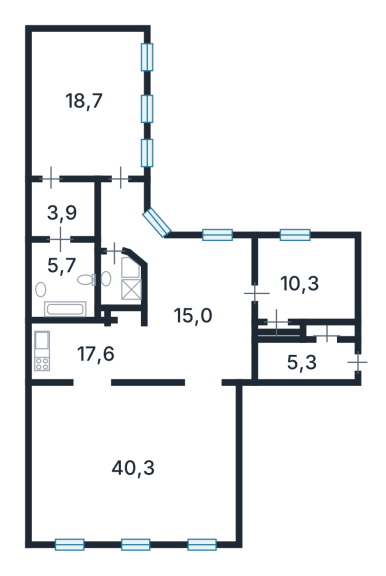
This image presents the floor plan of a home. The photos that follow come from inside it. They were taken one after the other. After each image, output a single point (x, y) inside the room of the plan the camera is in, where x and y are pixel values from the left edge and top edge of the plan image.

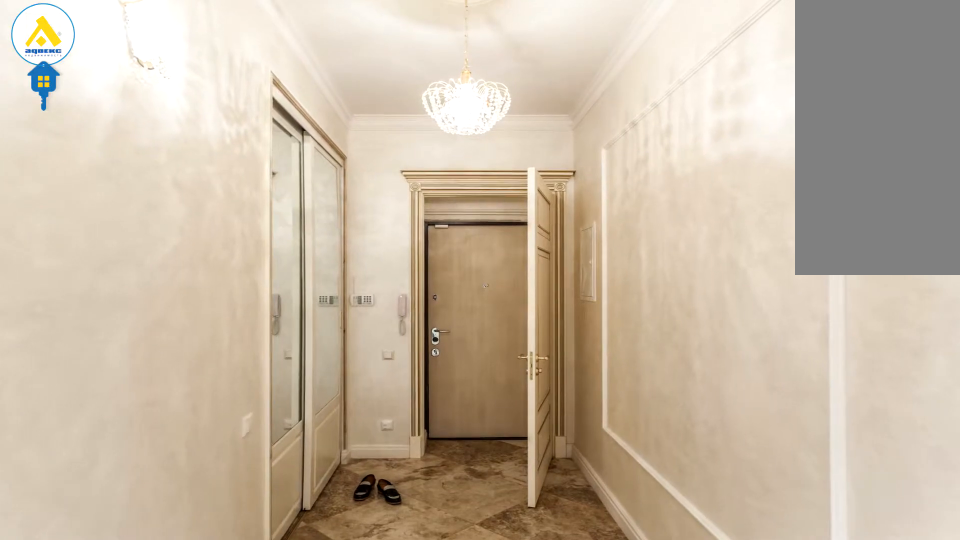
(300, 360)
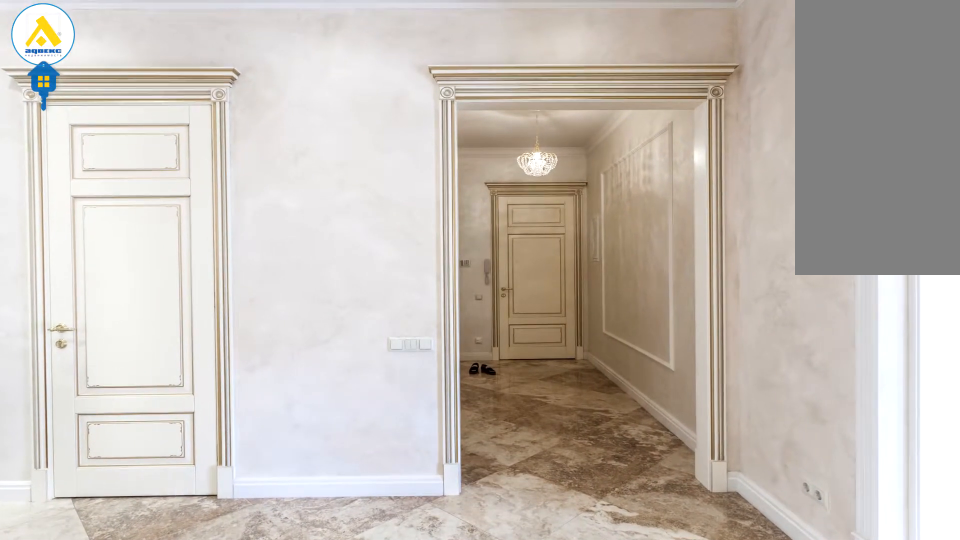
(191, 346)
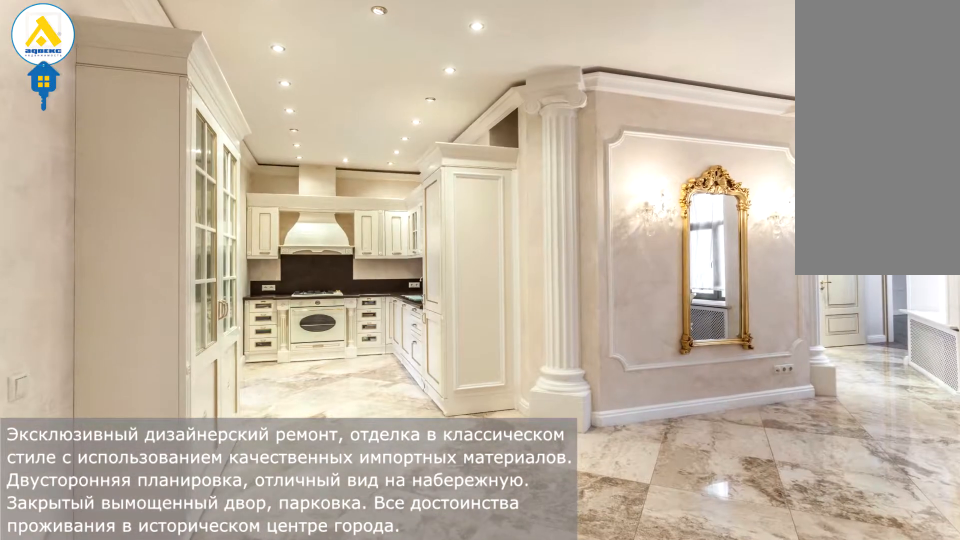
(191, 346)
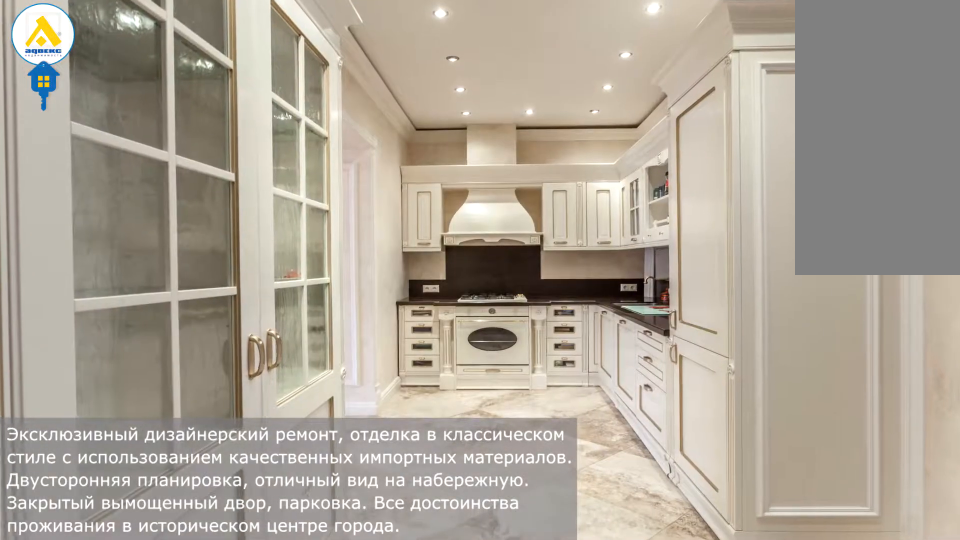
(96, 350)
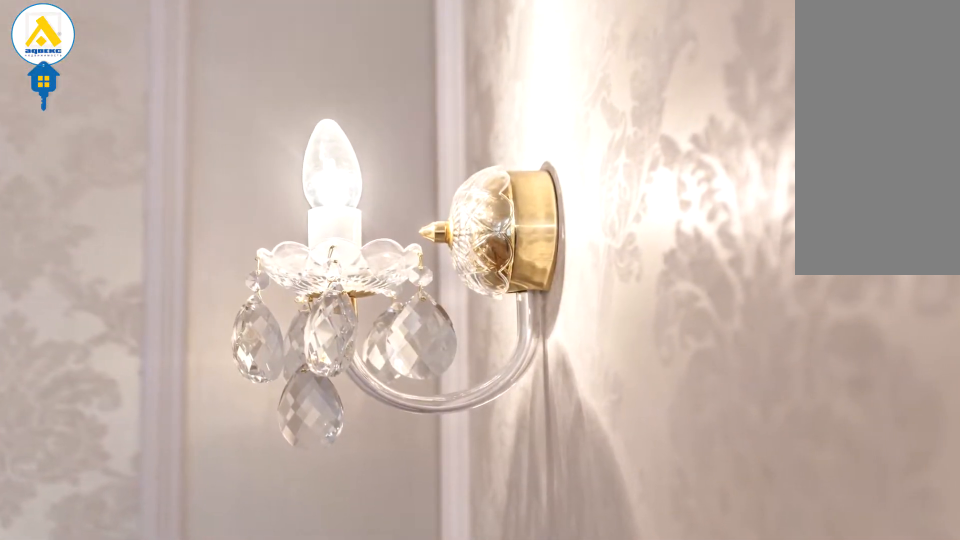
(132, 427)
